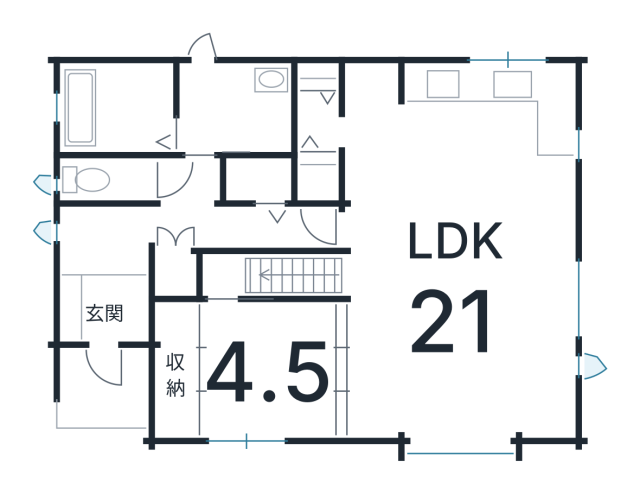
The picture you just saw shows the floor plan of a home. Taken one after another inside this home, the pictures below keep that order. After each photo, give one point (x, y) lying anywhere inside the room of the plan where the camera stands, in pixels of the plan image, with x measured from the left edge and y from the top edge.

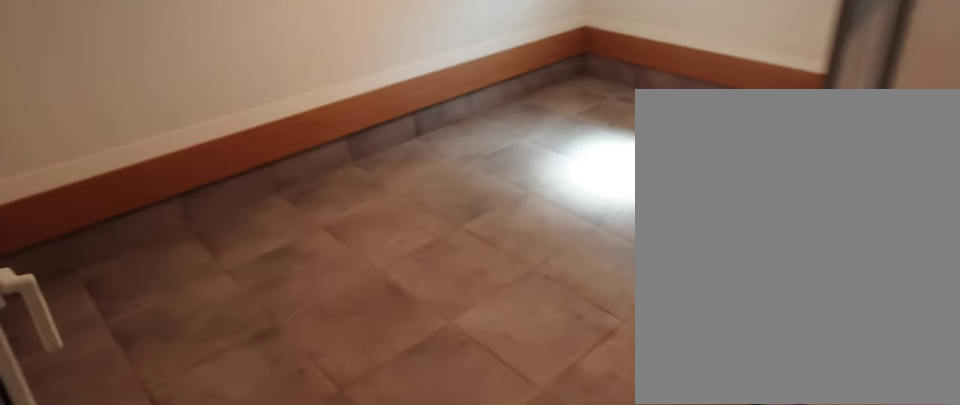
(105, 302)
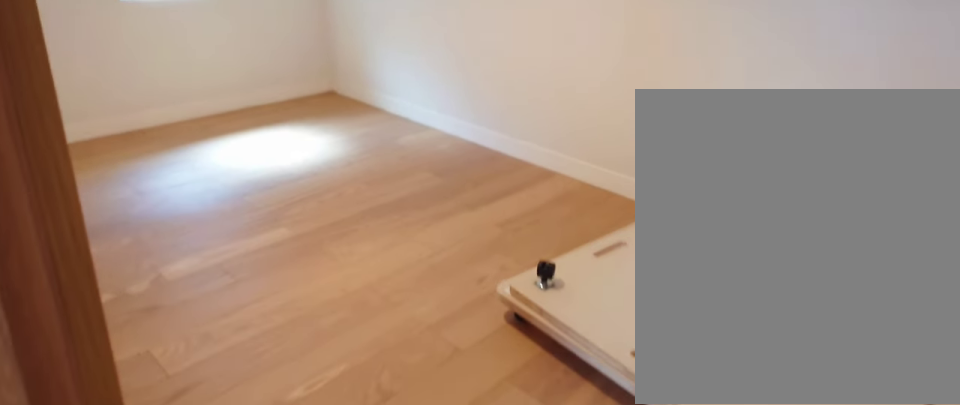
(444, 329)
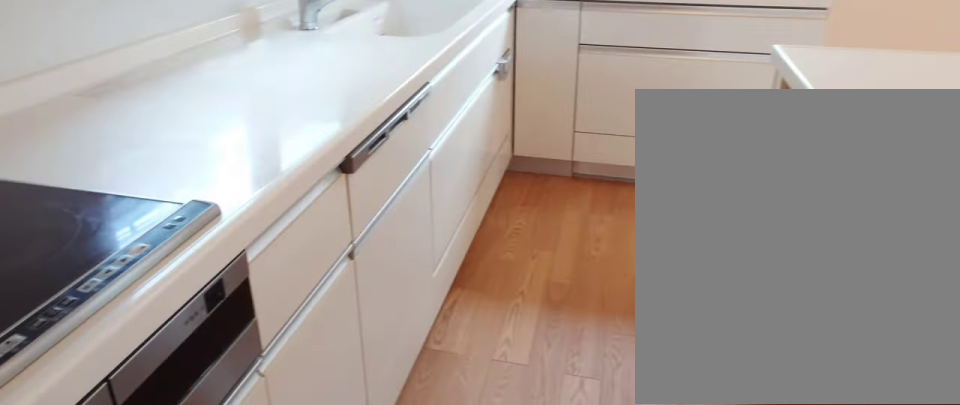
(460, 132)
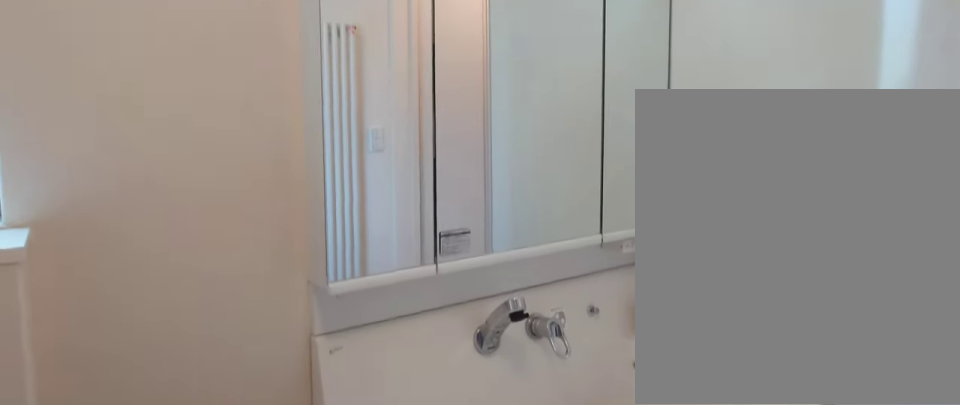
(237, 112)
